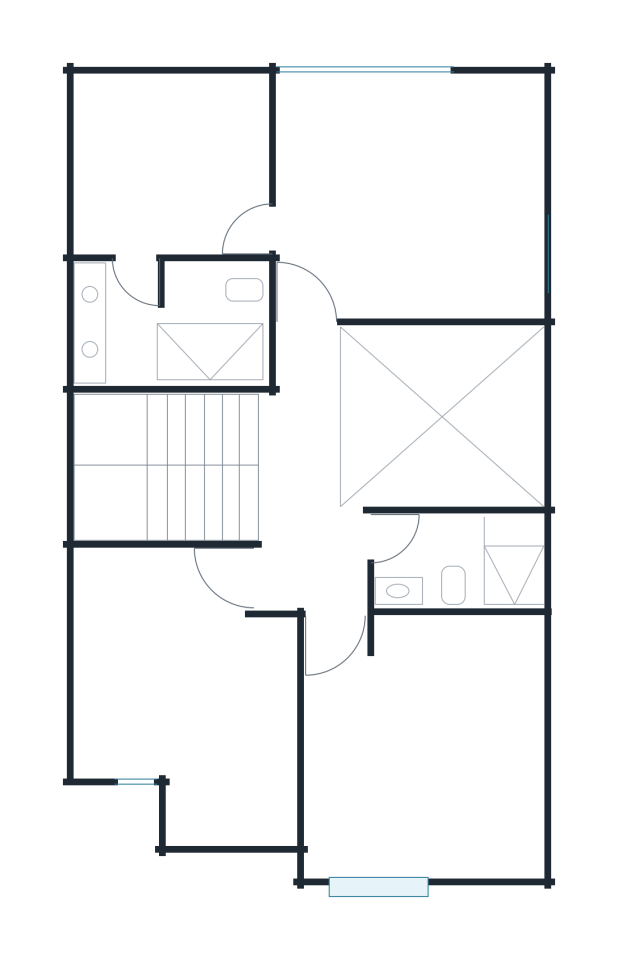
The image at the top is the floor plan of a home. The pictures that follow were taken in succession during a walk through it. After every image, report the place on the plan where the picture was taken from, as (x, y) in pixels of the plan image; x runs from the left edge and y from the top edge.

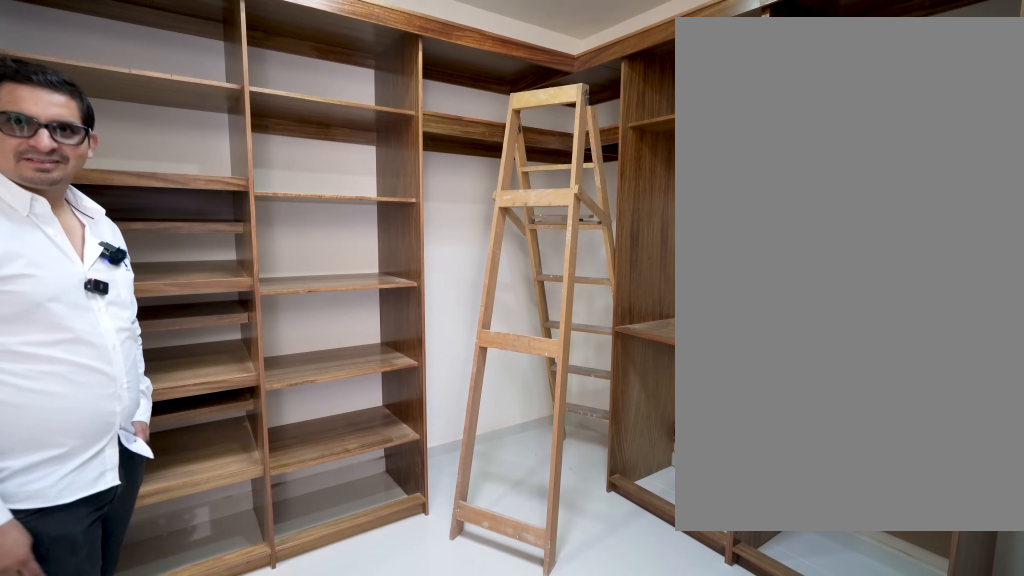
(168, 225)
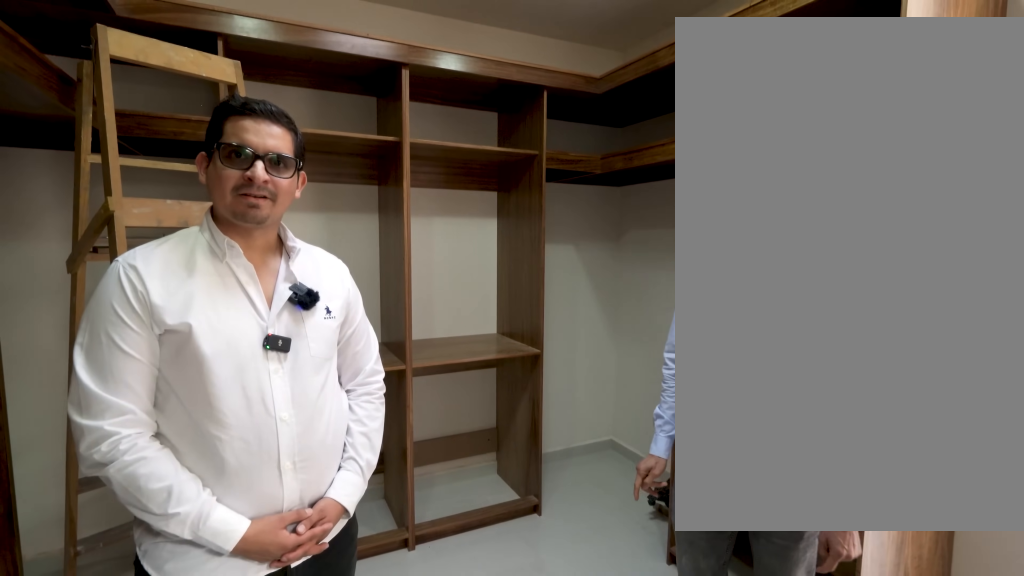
(137, 232)
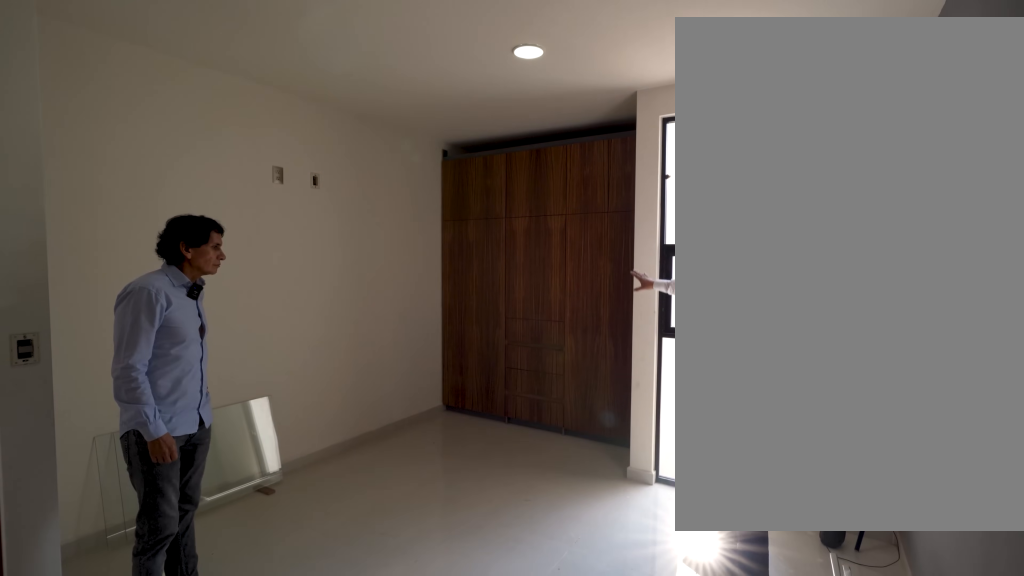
(113, 576)
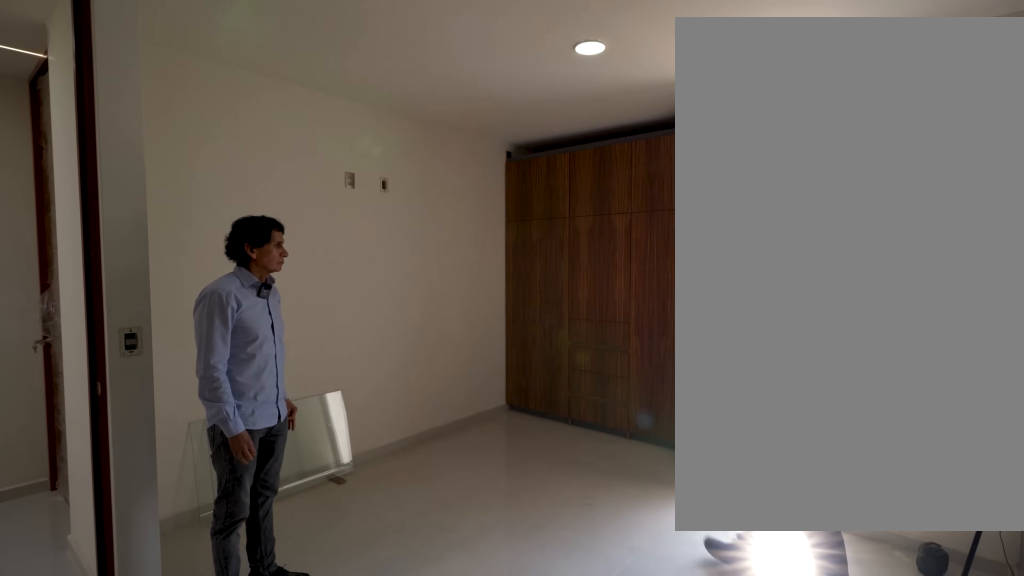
(112, 577)
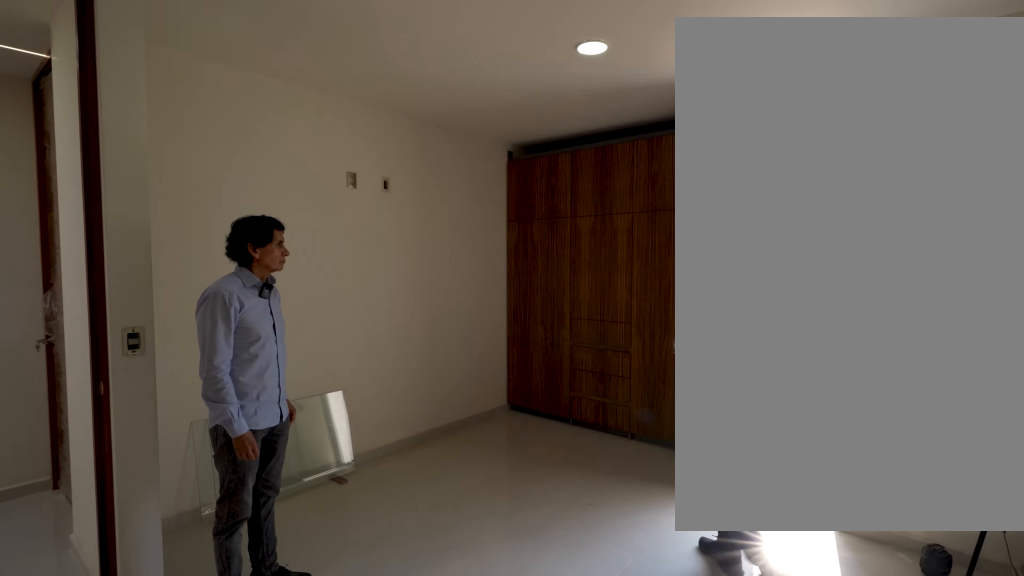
(113, 576)
